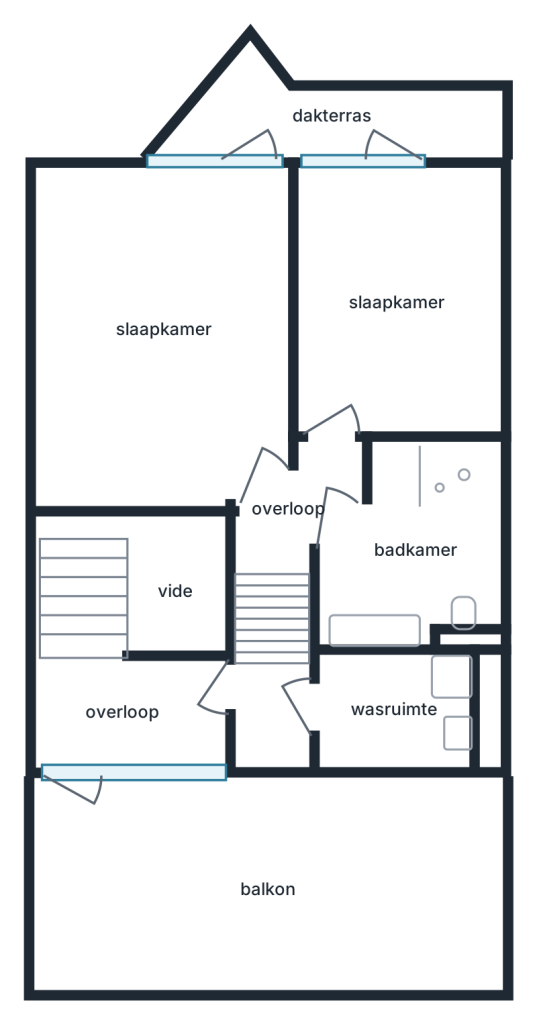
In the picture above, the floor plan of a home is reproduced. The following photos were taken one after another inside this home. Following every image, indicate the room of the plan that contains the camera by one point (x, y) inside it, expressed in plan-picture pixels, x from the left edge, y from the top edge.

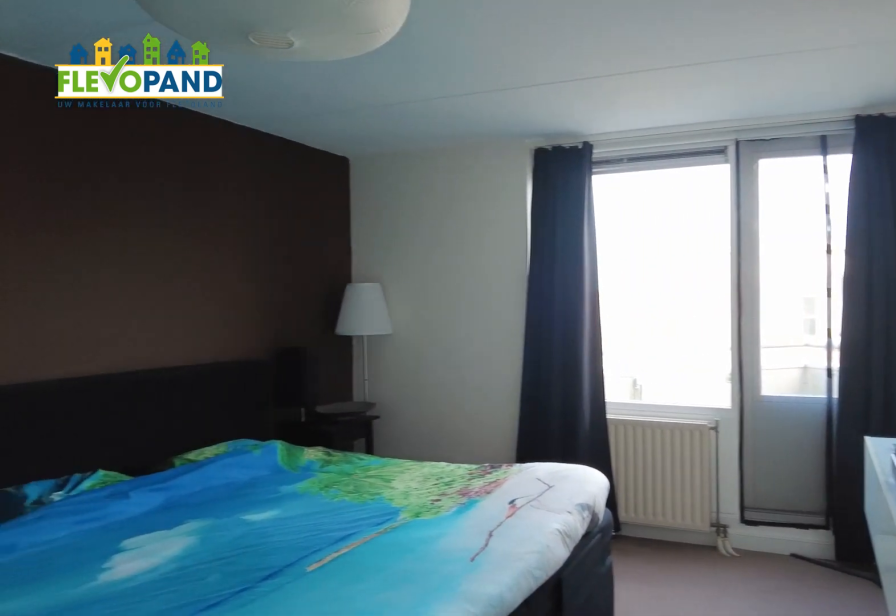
(81, 203)
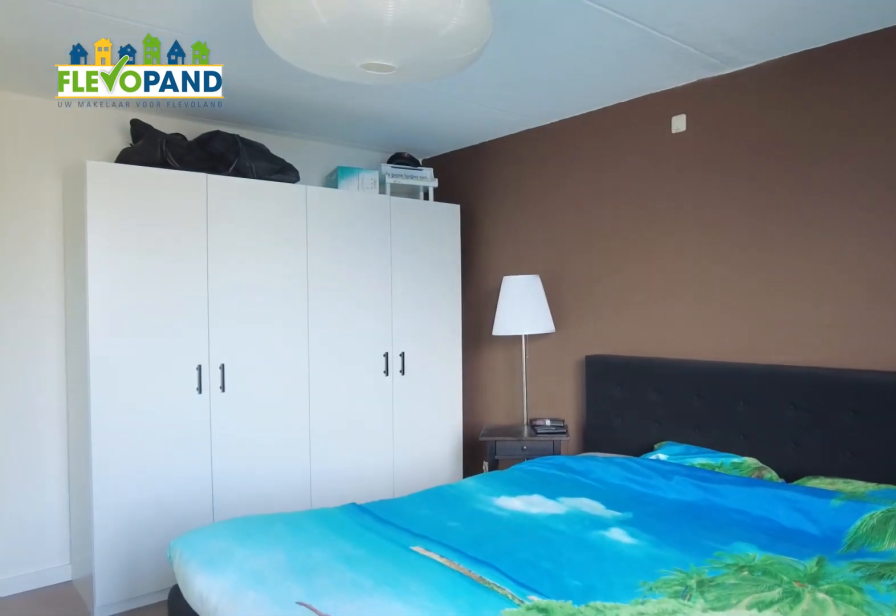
(81, 203)
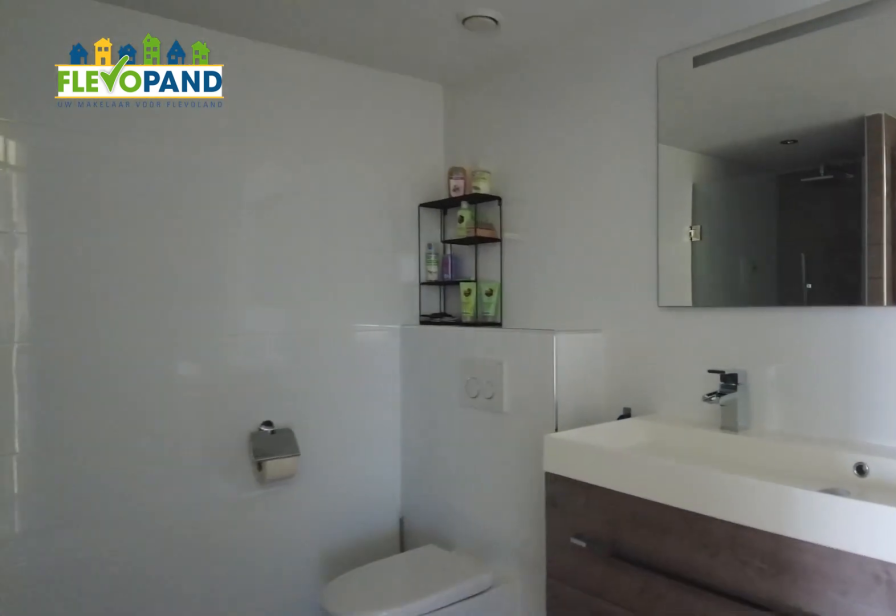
(373, 629)
